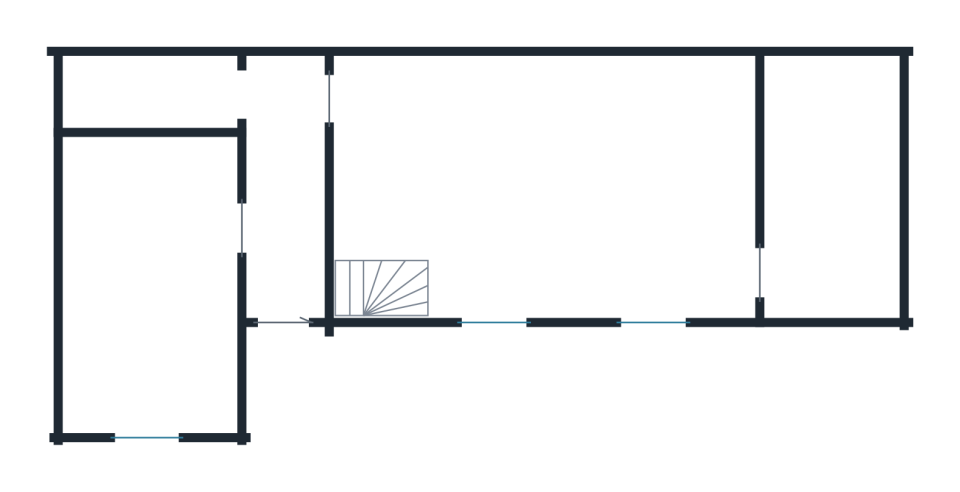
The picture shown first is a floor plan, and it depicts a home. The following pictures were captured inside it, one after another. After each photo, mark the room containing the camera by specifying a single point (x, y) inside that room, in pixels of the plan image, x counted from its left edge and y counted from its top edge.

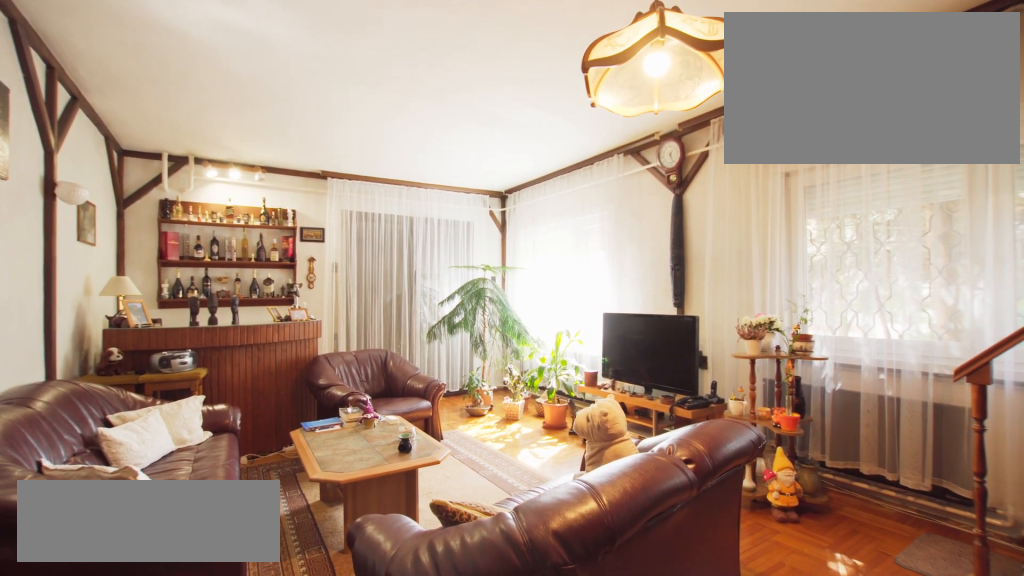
(552, 204)
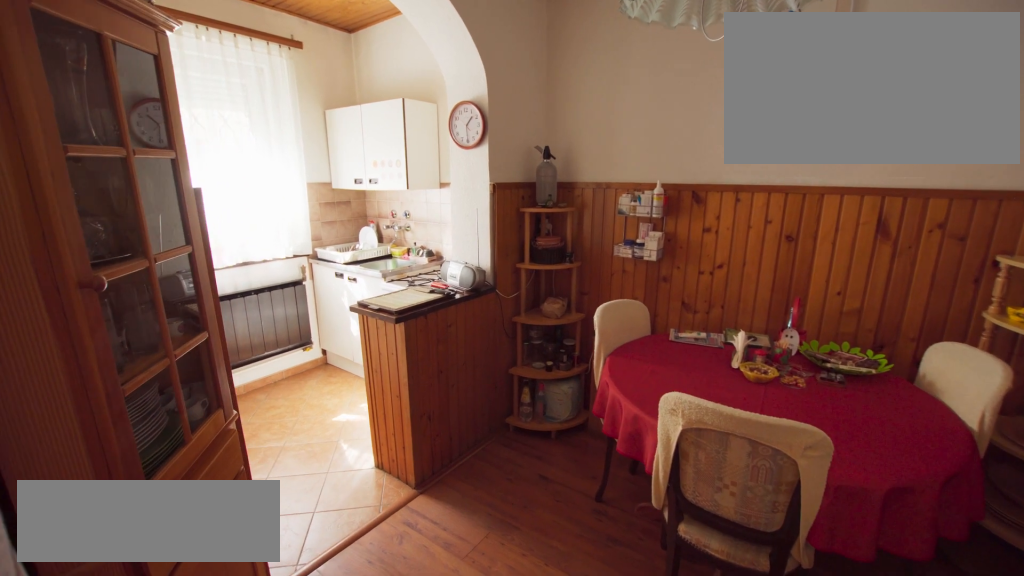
(154, 293)
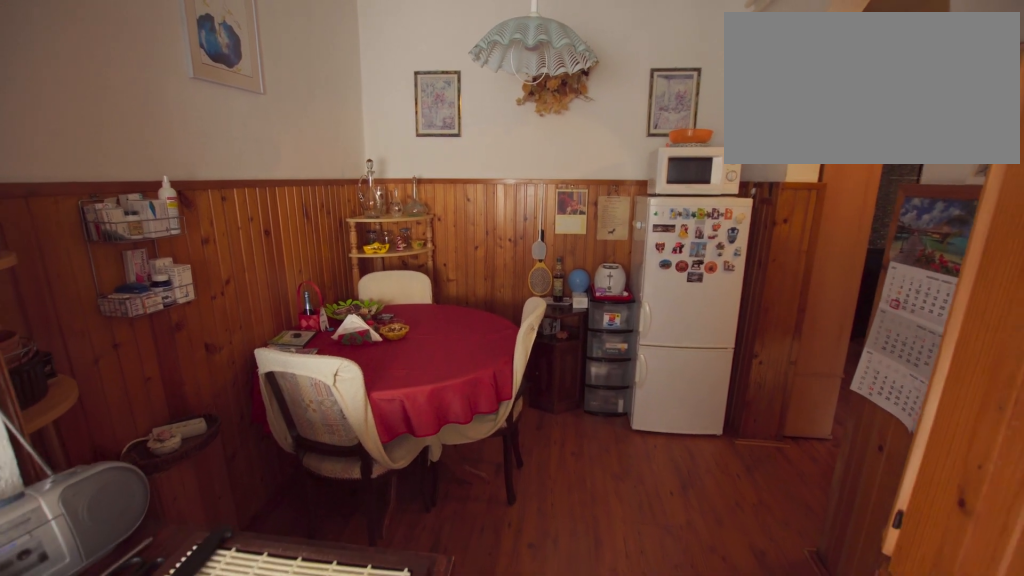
(154, 293)
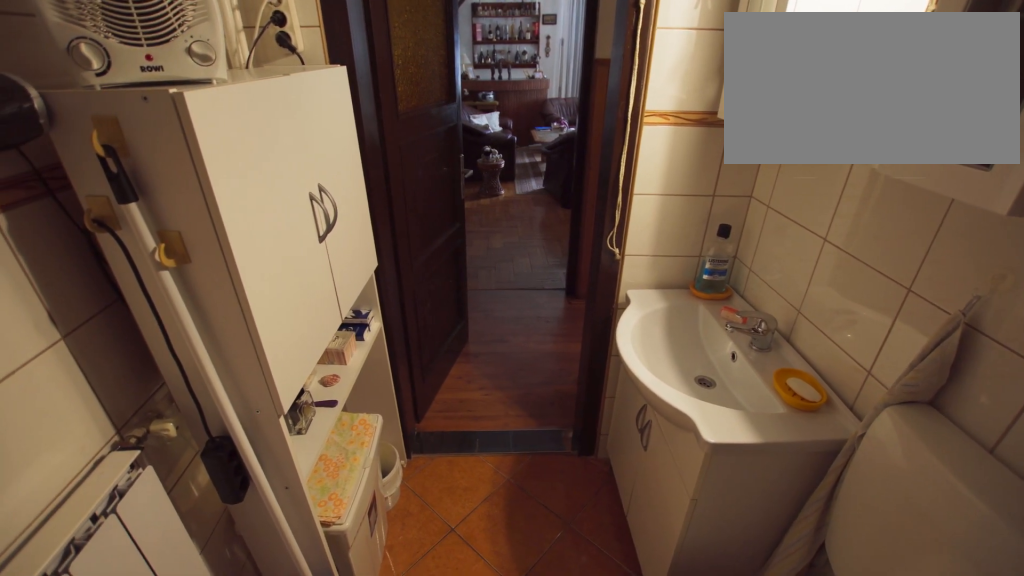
(154, 92)
